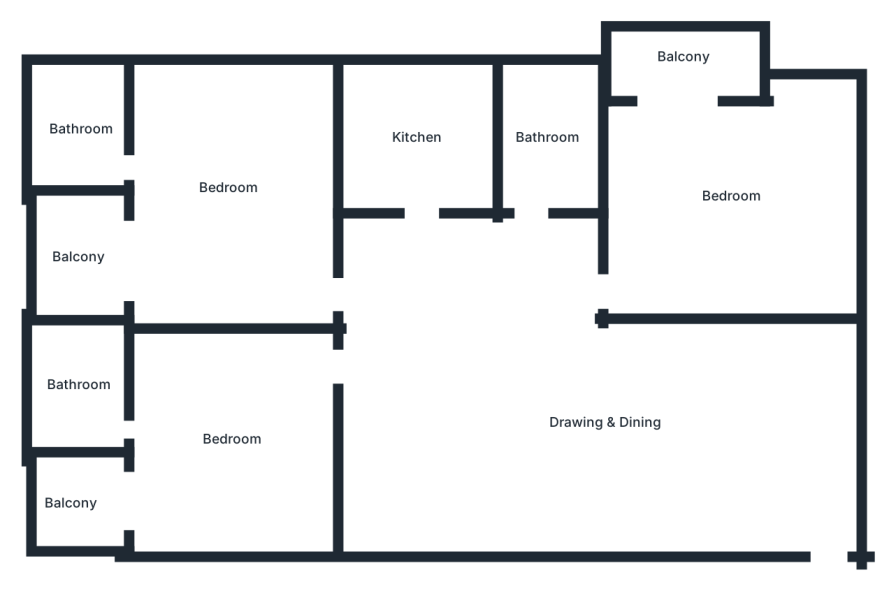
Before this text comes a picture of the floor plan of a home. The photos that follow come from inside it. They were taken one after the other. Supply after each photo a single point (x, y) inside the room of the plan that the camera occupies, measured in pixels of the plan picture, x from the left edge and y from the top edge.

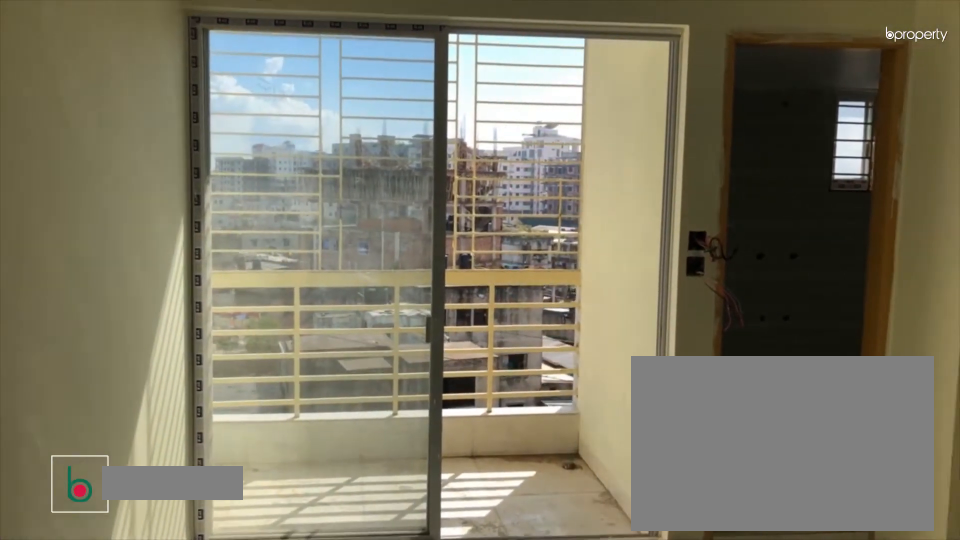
(230, 189)
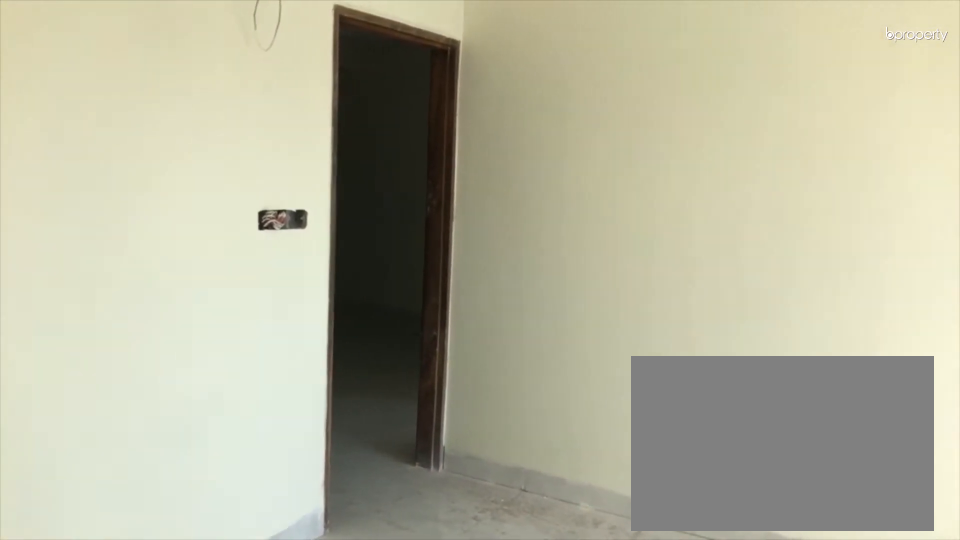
(230, 189)
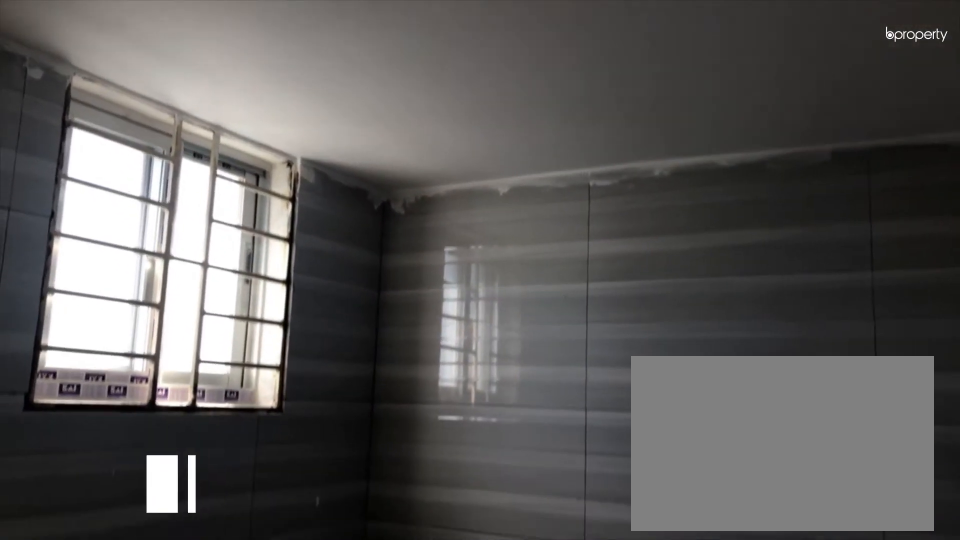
(84, 126)
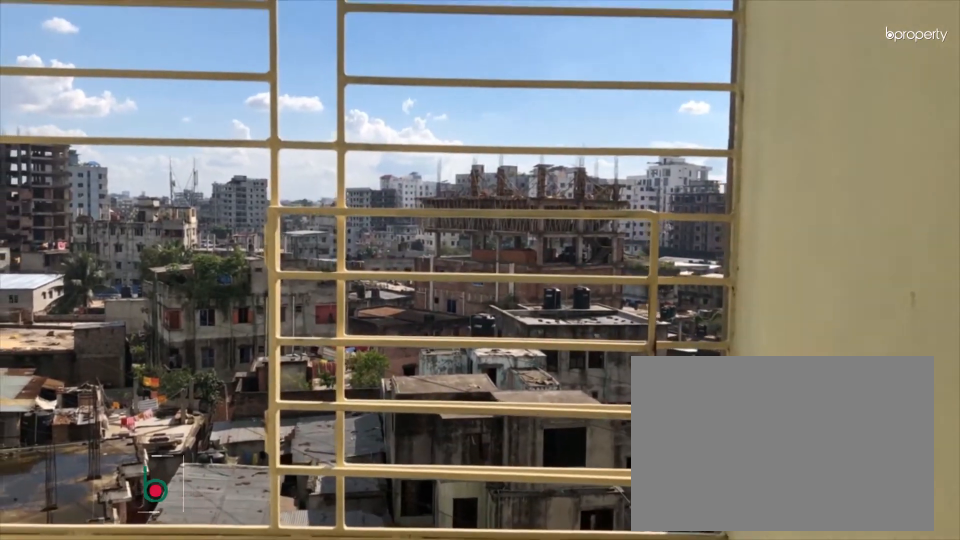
(75, 260)
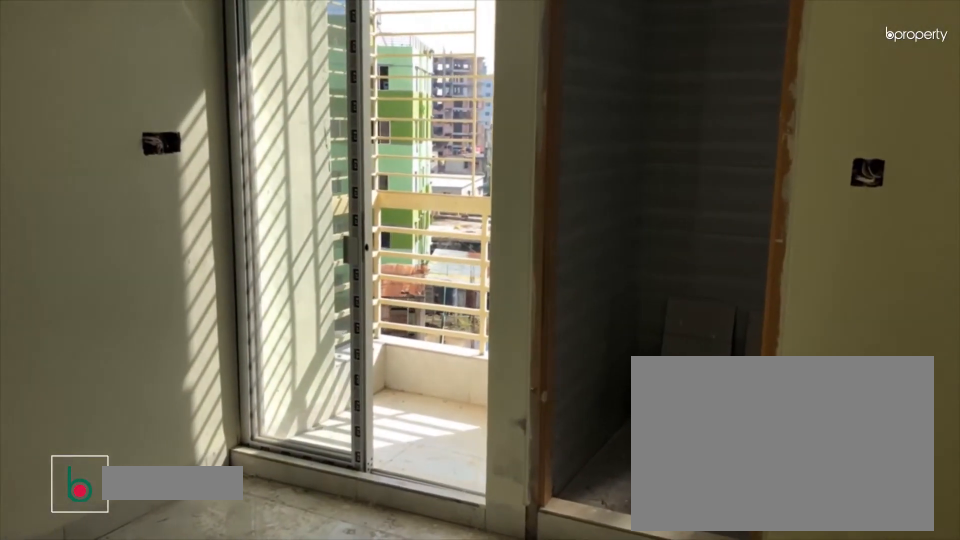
(230, 436)
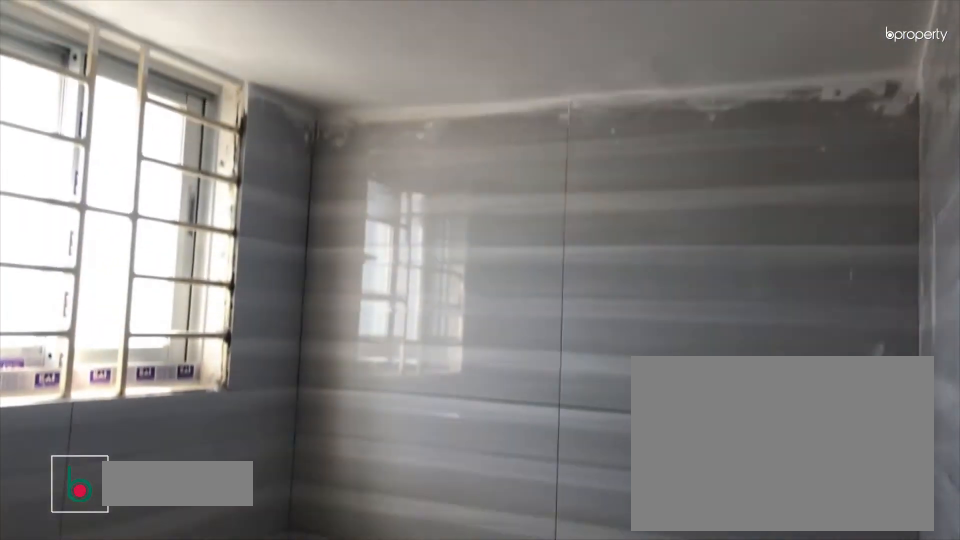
(83, 382)
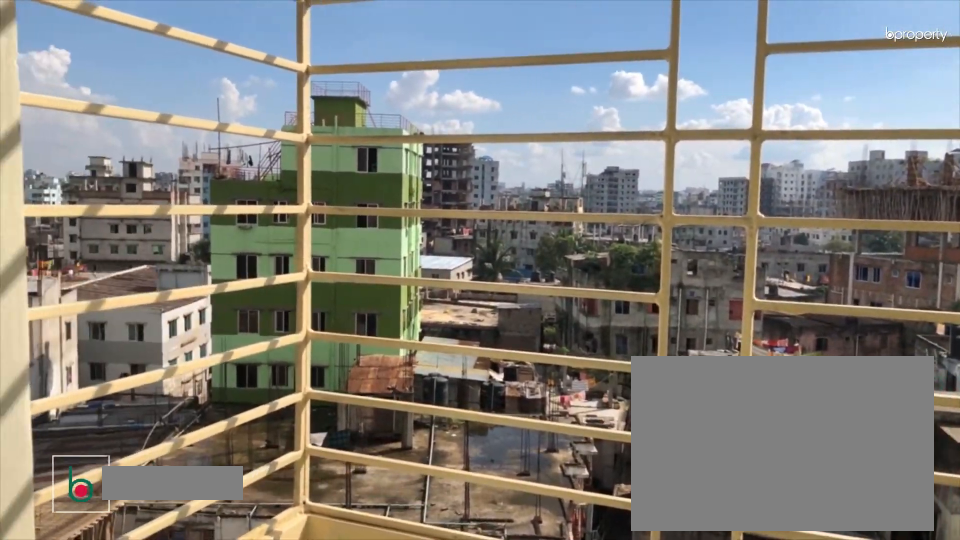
(71, 503)
